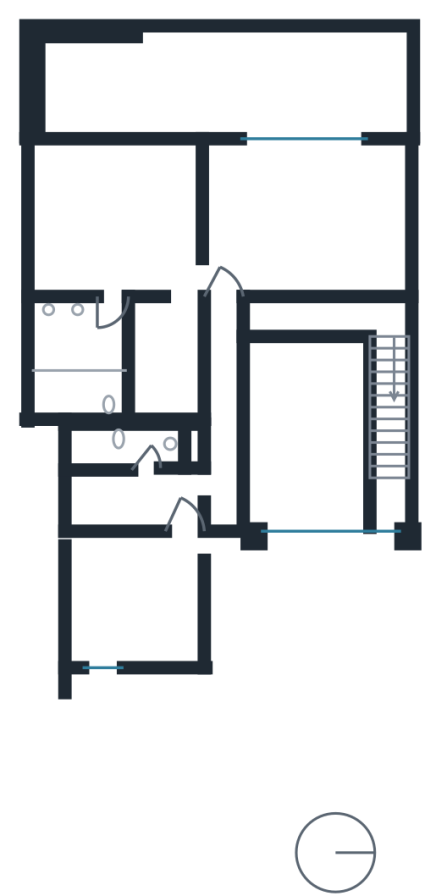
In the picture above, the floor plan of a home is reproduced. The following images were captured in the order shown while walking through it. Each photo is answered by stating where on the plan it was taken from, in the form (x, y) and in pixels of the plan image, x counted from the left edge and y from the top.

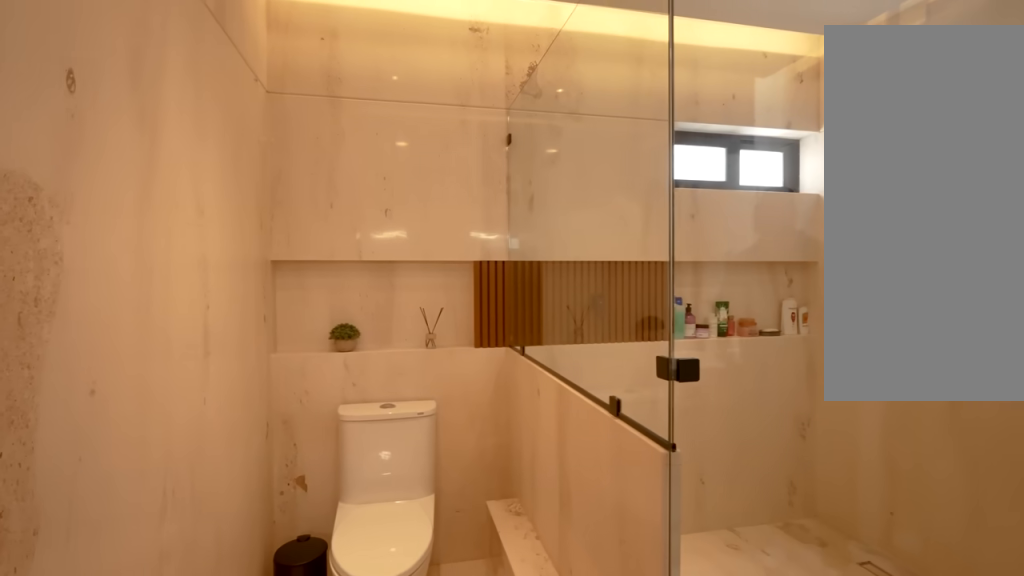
(101, 329)
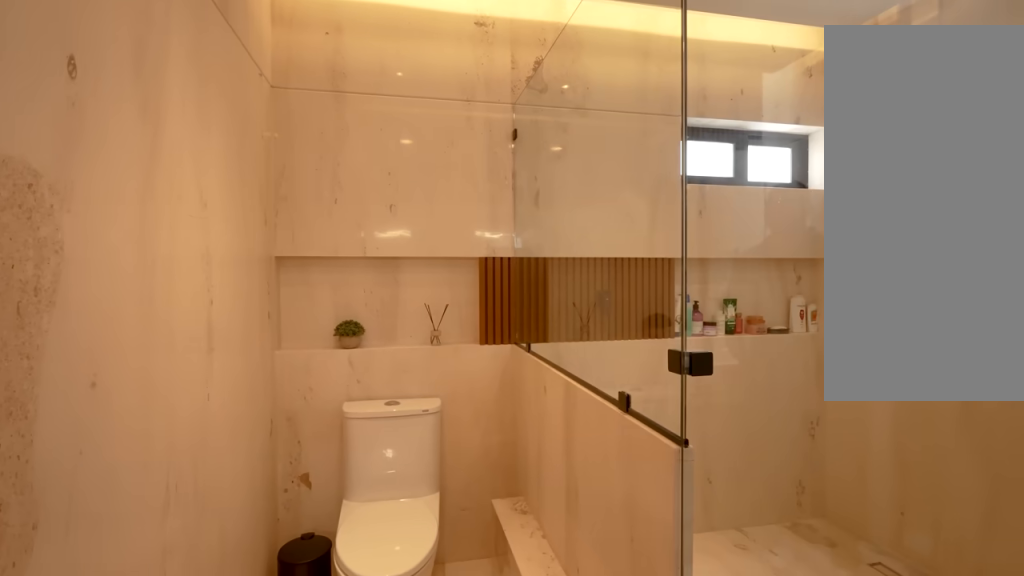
(101, 329)
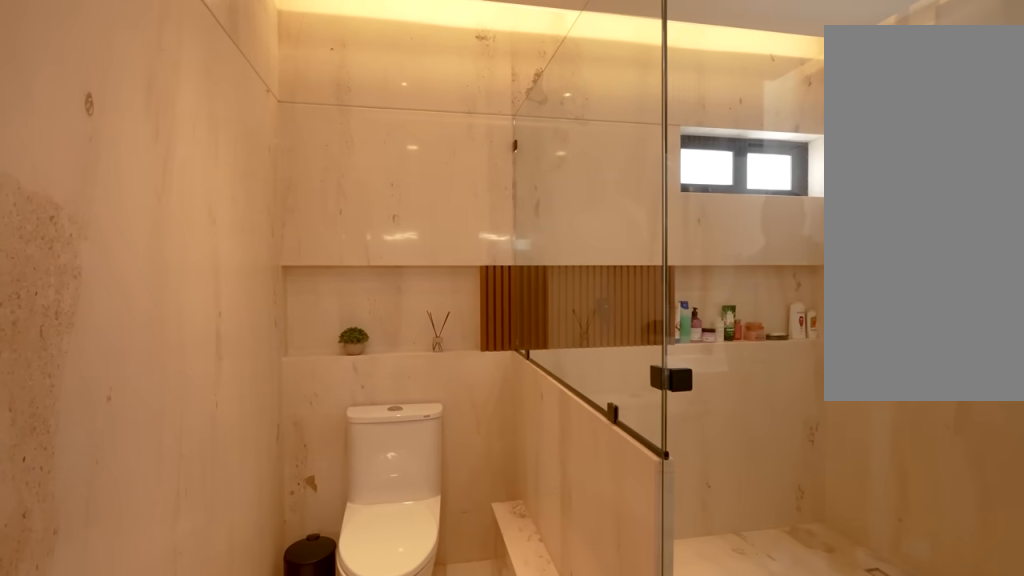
(101, 329)
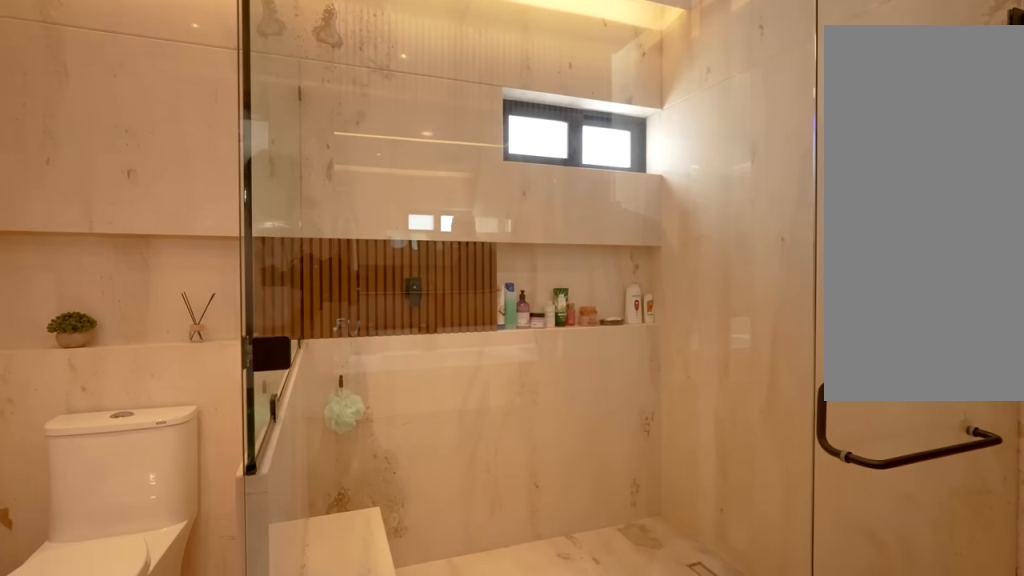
(96, 328)
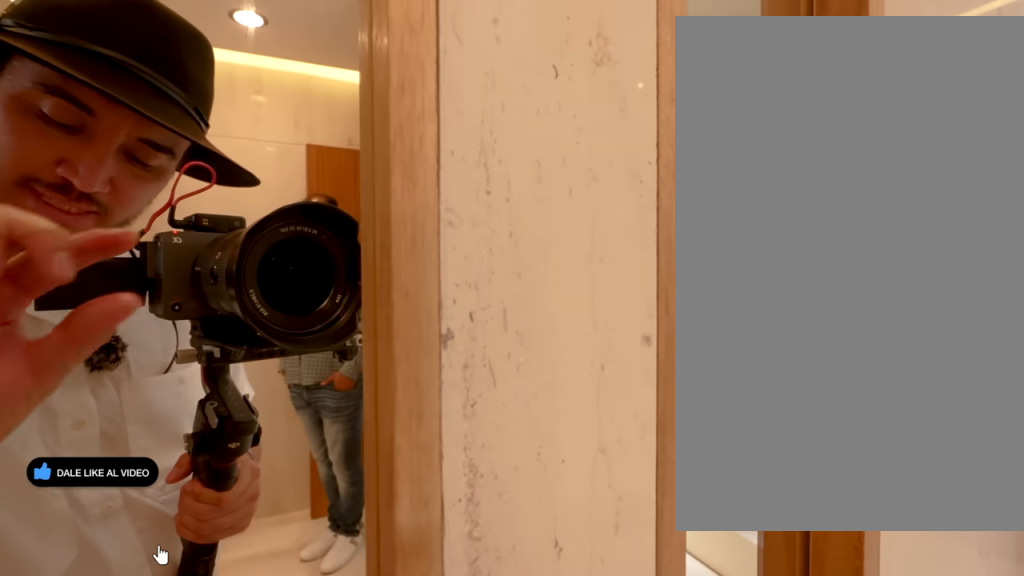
(55, 333)
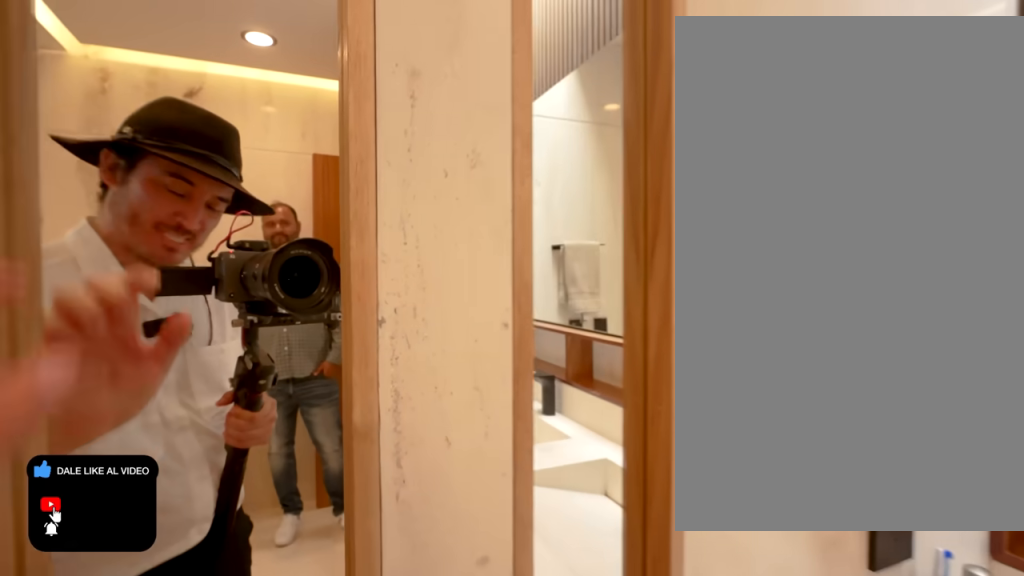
(55, 332)
